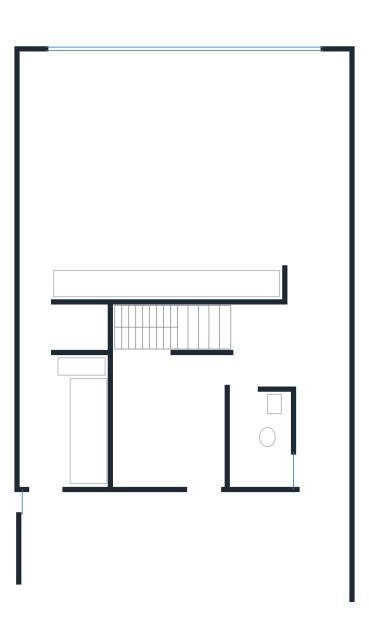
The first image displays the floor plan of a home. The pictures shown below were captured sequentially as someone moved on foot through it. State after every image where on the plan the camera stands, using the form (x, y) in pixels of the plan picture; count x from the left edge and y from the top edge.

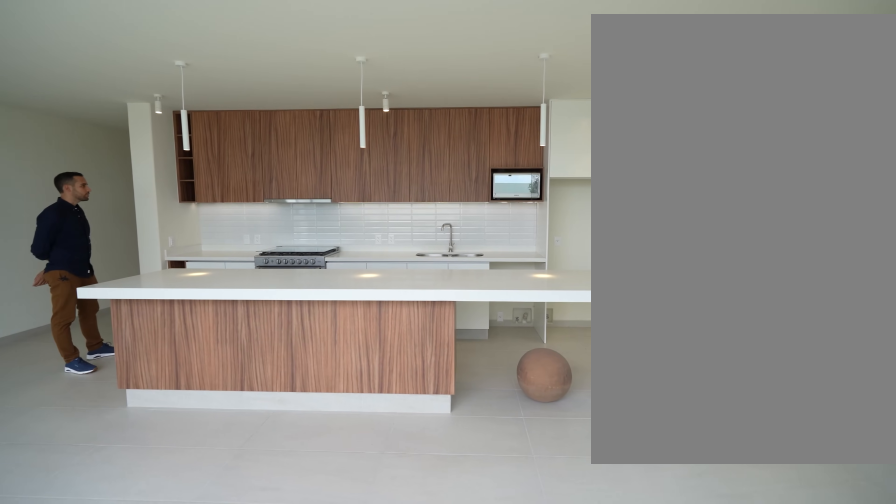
(159, 128)
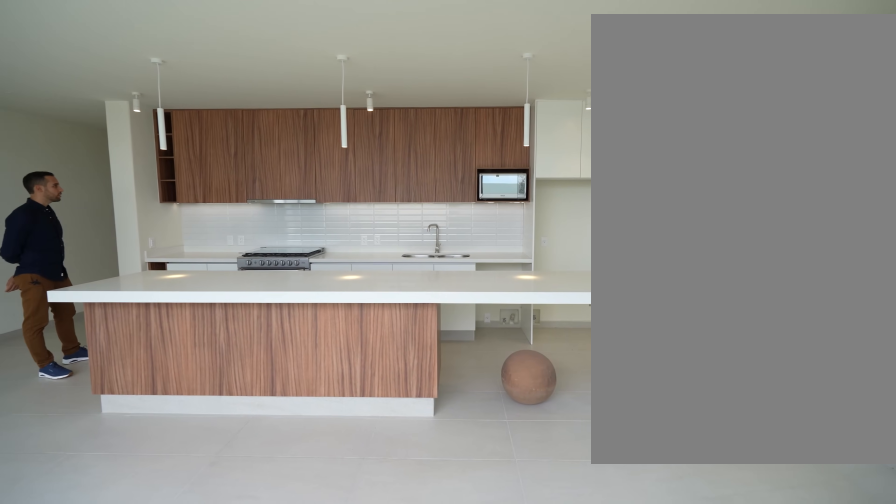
(154, 125)
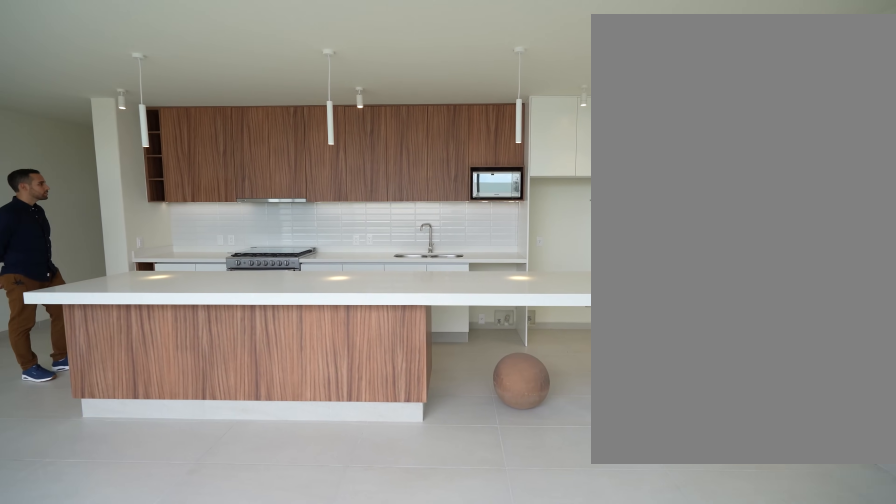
(149, 125)
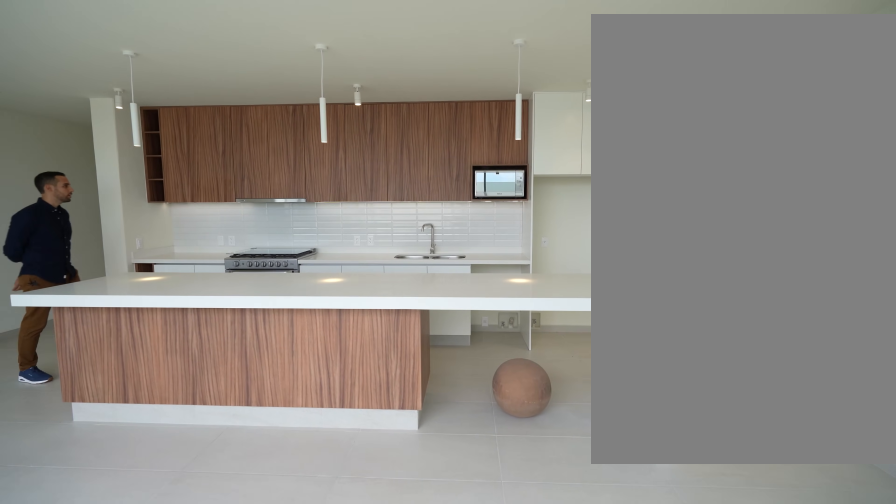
(144, 124)
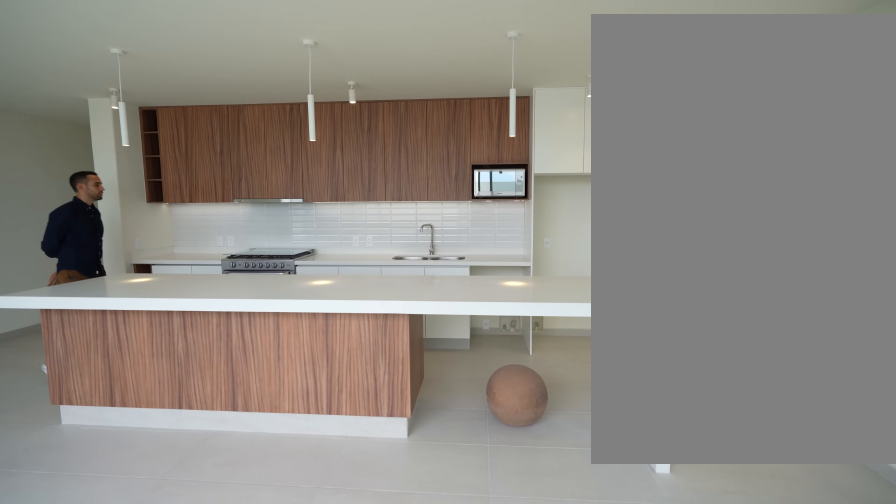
(144, 124)
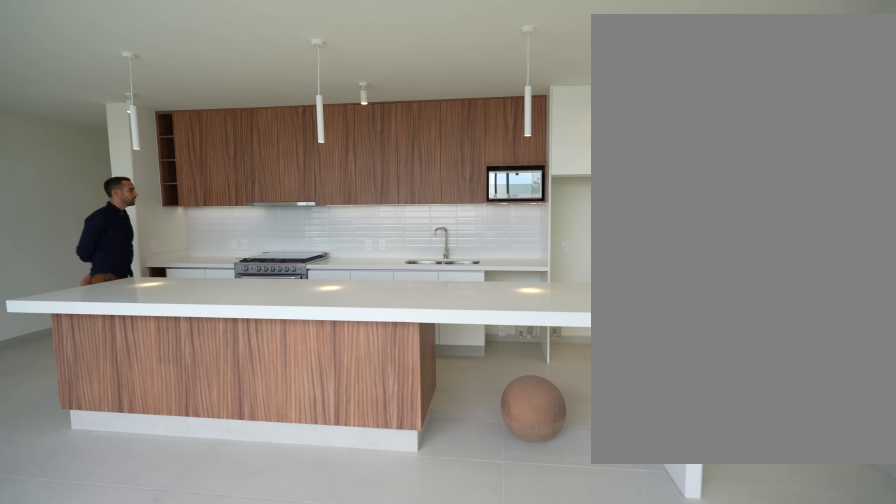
(144, 124)
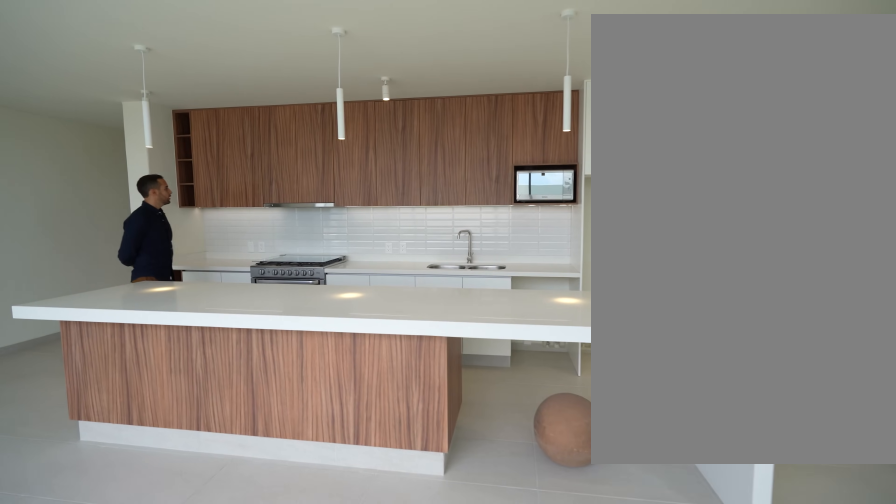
(144, 123)
